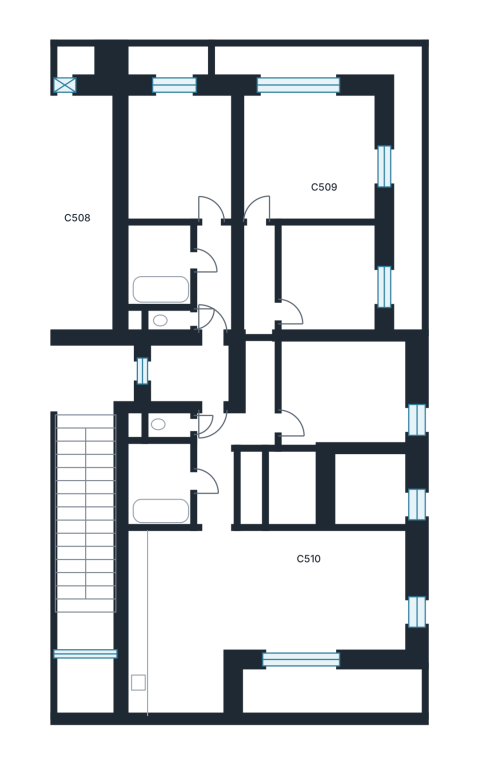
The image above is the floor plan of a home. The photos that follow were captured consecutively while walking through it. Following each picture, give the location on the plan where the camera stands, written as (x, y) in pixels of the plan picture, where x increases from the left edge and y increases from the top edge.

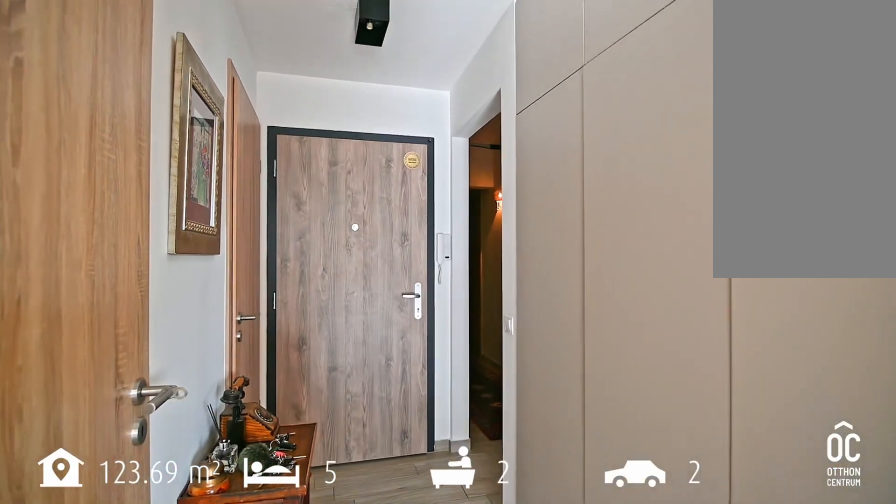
(212, 481)
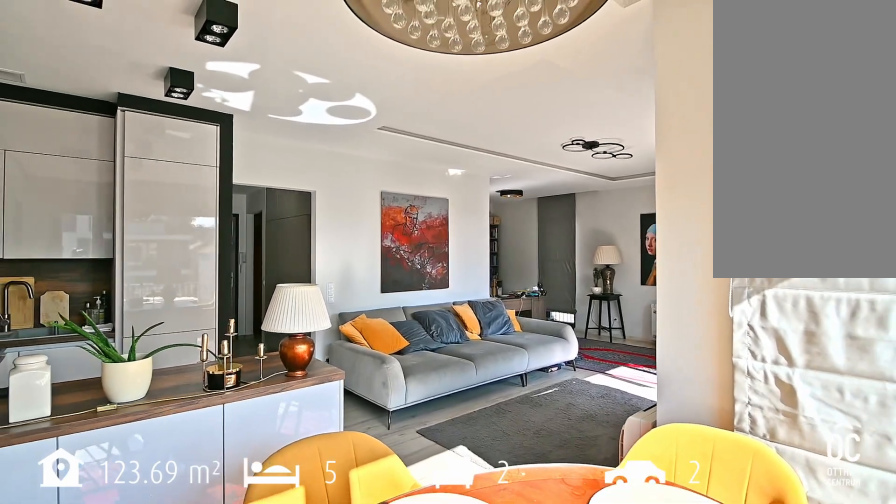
(177, 623)
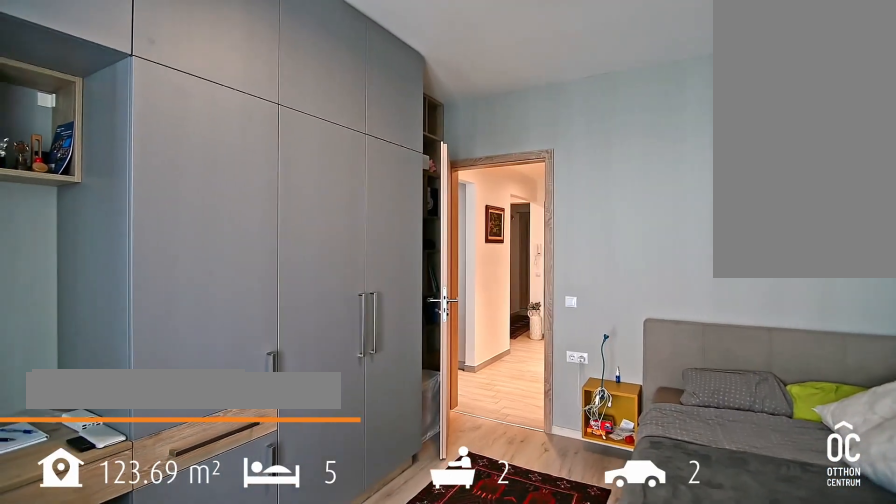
(177, 156)
